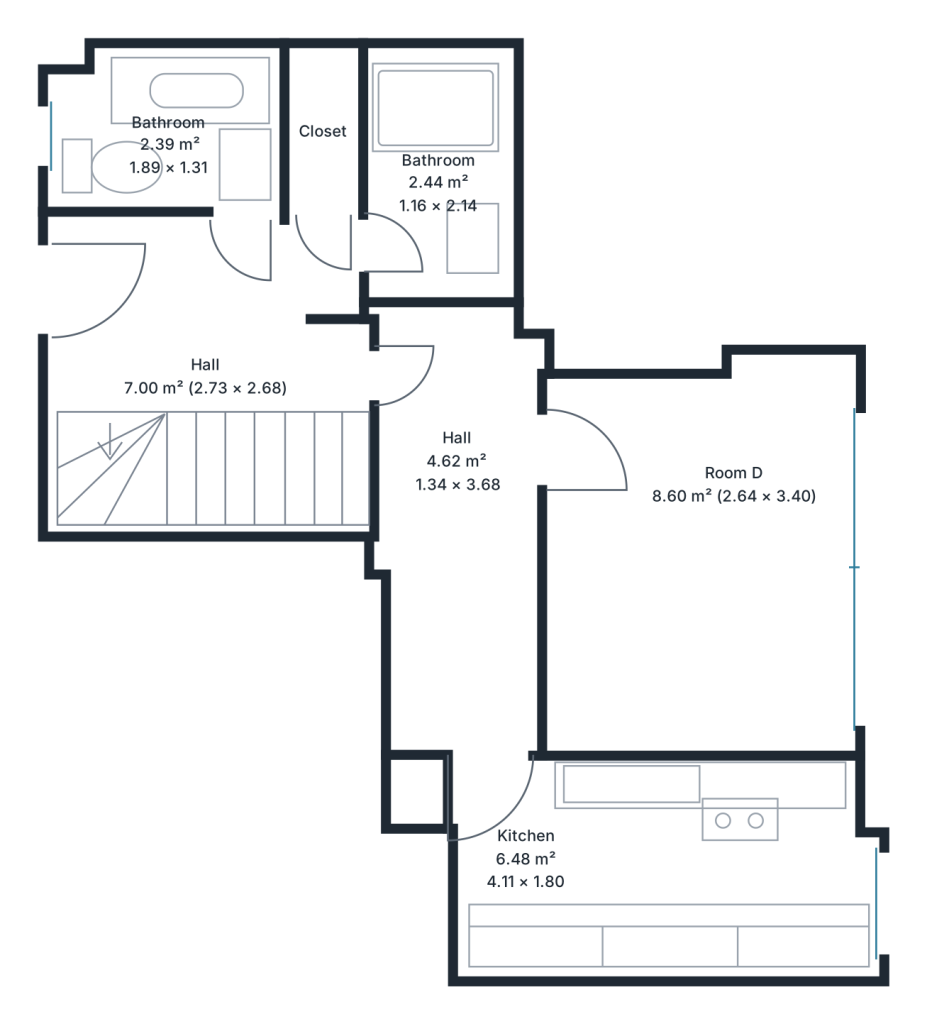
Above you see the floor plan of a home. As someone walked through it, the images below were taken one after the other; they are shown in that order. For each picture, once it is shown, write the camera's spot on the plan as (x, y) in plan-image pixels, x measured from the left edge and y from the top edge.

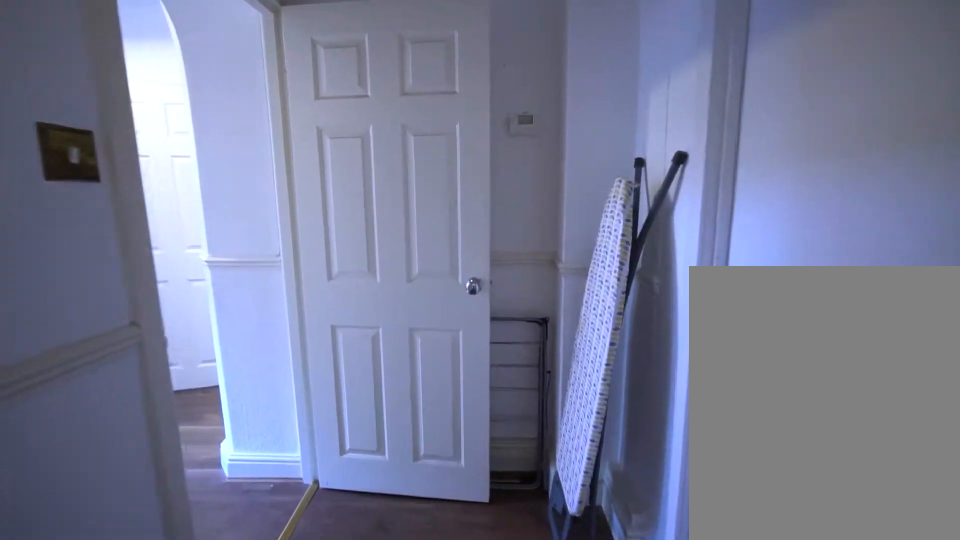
(492, 577)
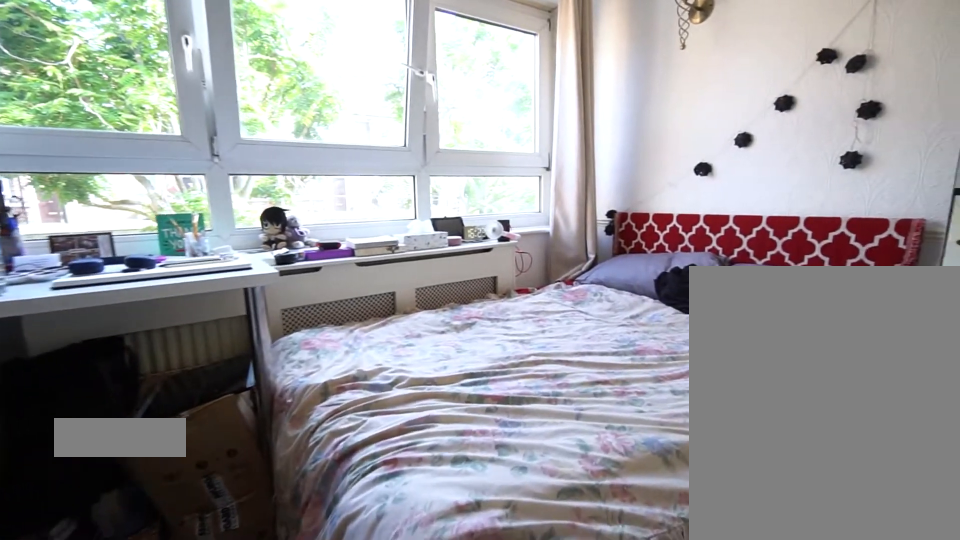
(663, 481)
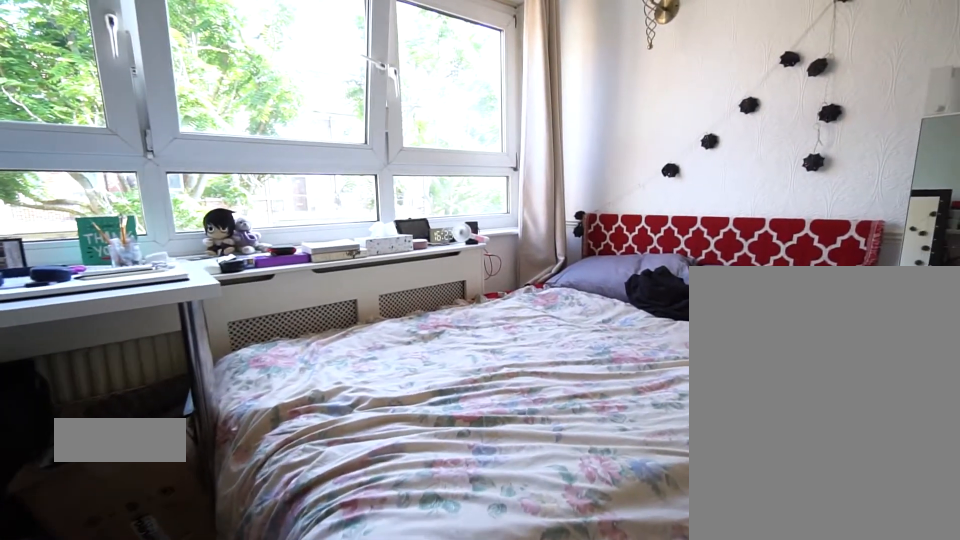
(677, 486)
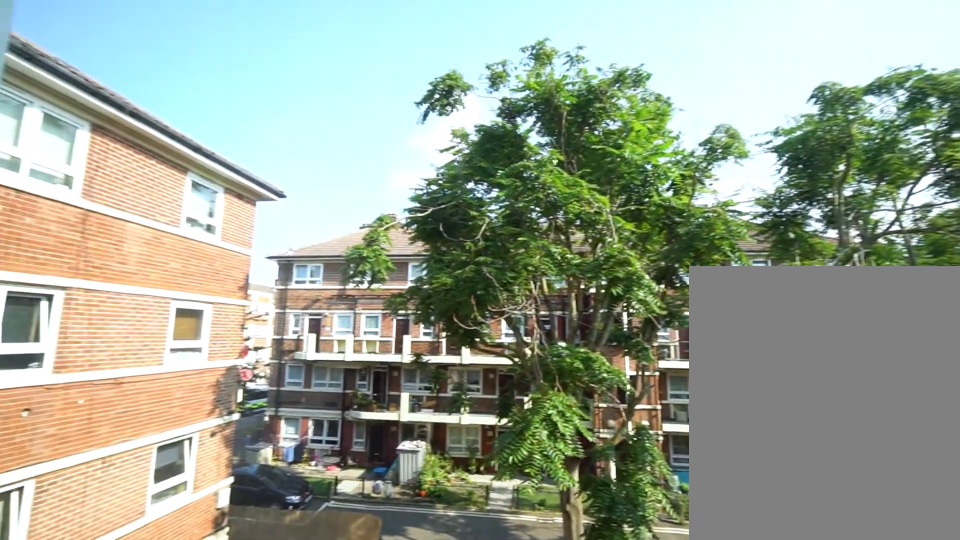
(829, 488)
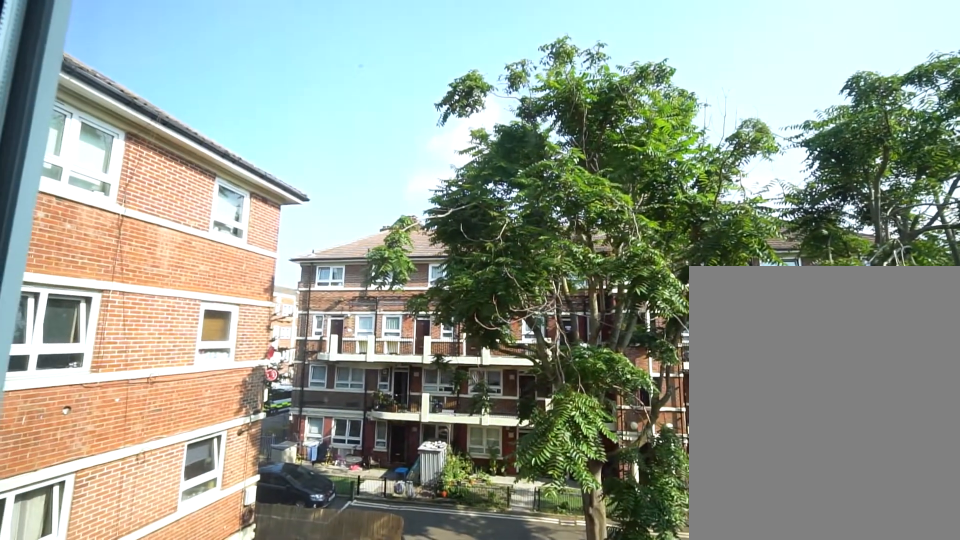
(829, 488)
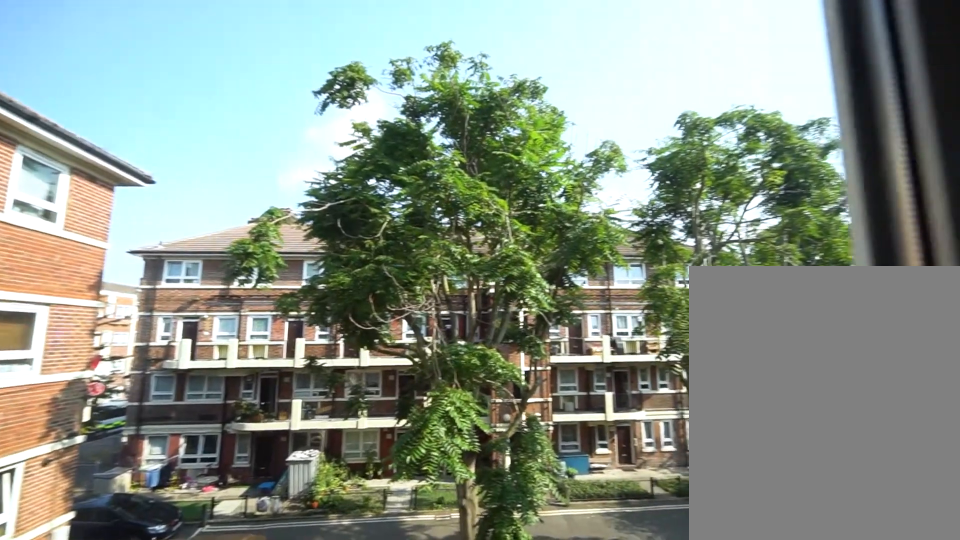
(829, 488)
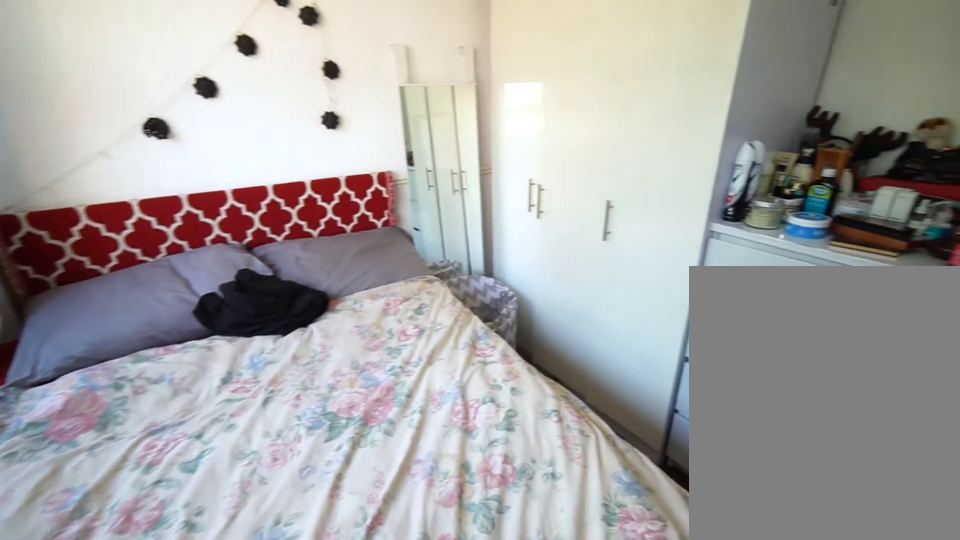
(791, 488)
